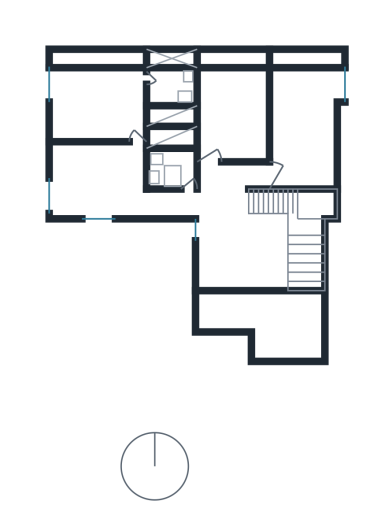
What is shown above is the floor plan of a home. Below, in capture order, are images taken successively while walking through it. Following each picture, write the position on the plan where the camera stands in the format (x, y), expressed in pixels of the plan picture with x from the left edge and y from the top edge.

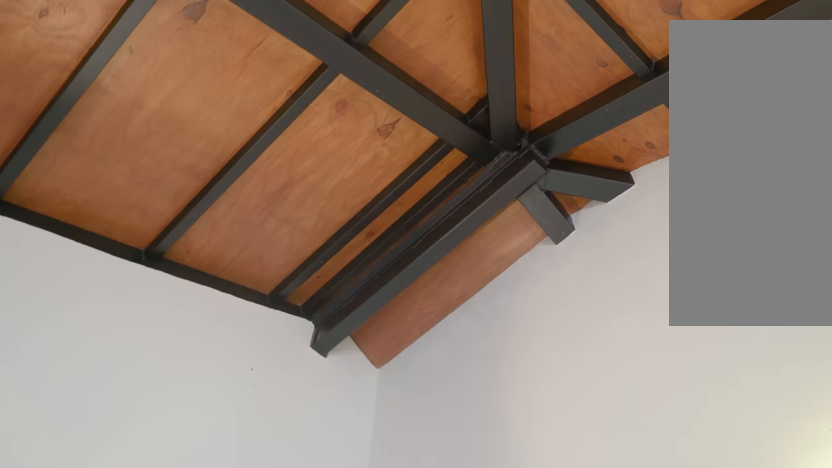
(136, 84)
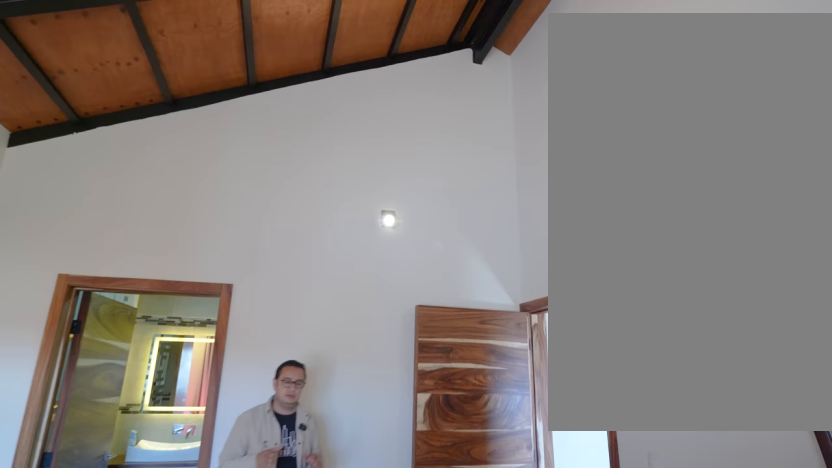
(128, 95)
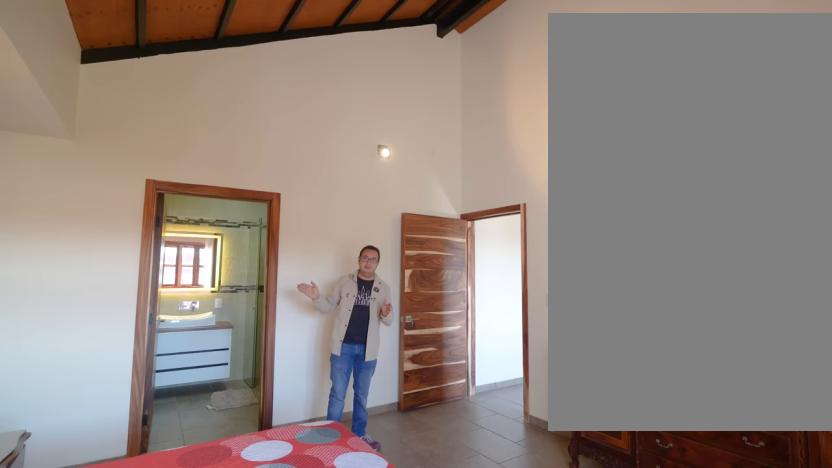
(107, 87)
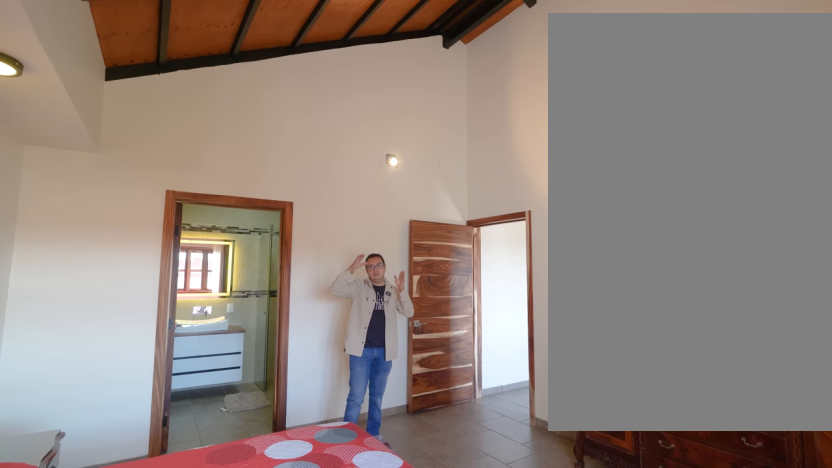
(95, 95)
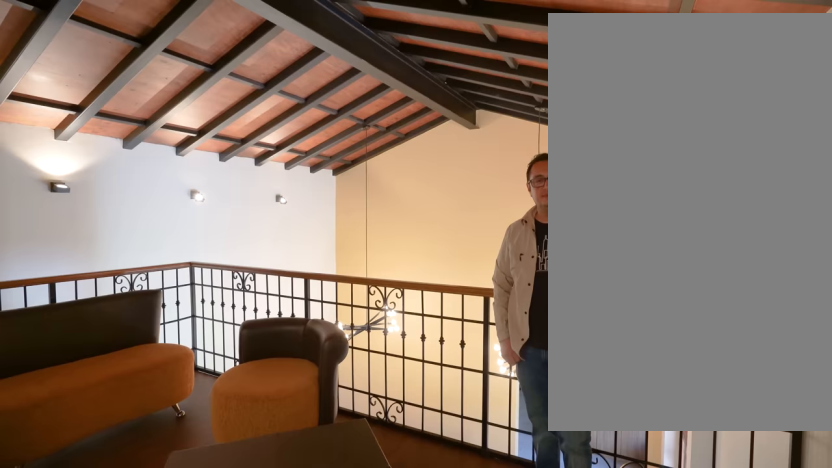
(227, 230)
